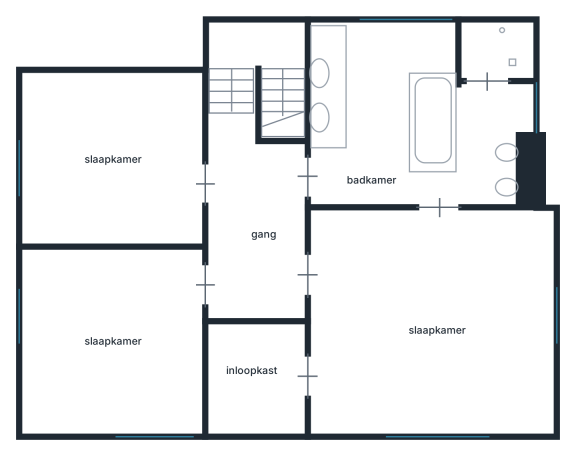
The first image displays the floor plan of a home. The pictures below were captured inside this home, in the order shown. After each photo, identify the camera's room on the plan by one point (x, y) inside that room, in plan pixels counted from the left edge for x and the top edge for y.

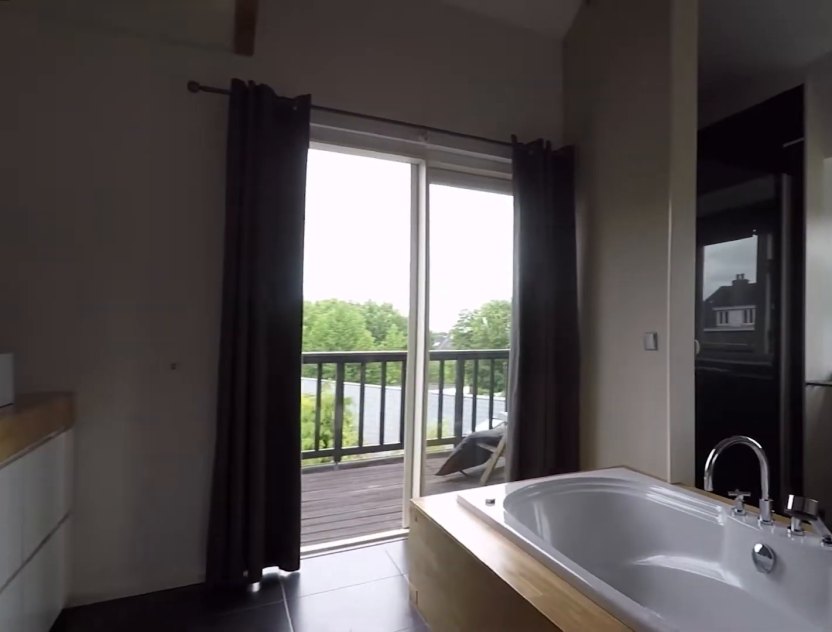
(445, 62)
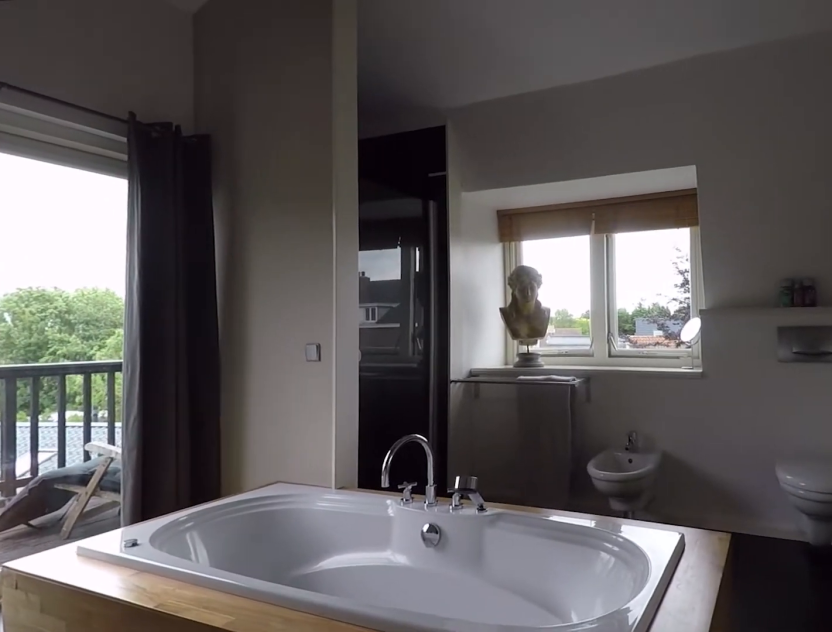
(445, 62)
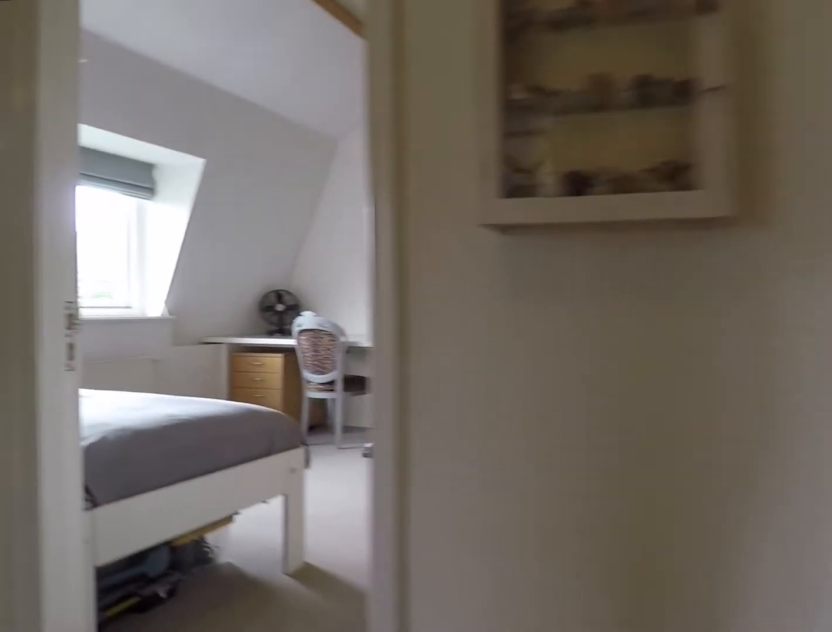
(255, 224)
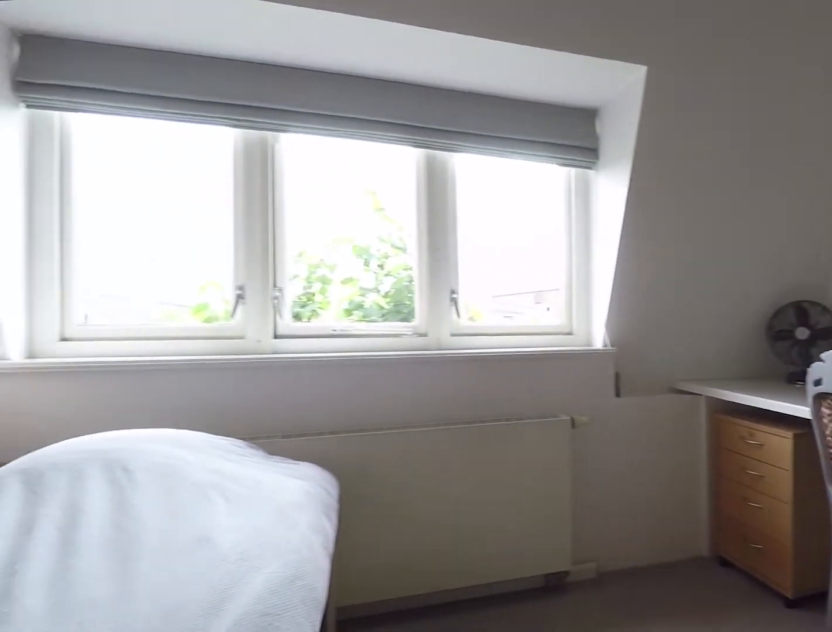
(113, 339)
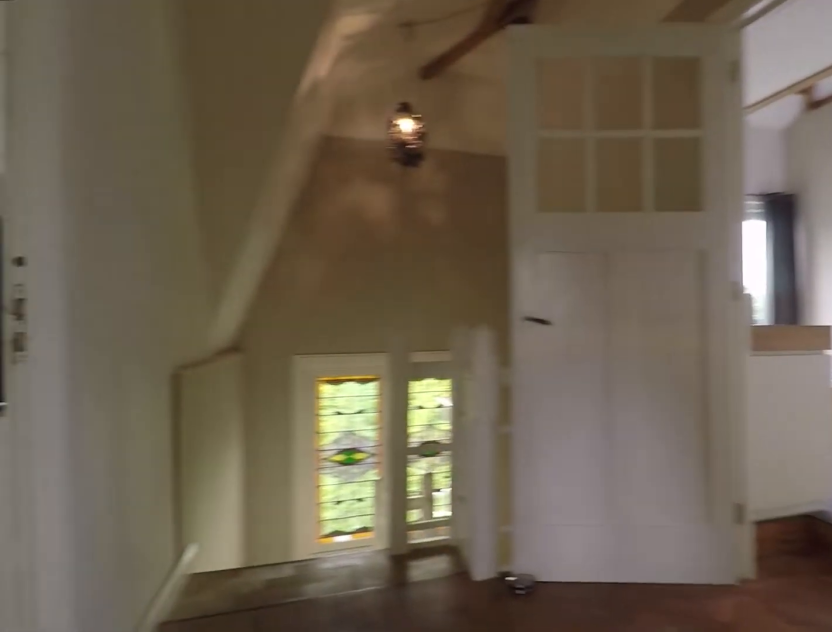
(255, 224)
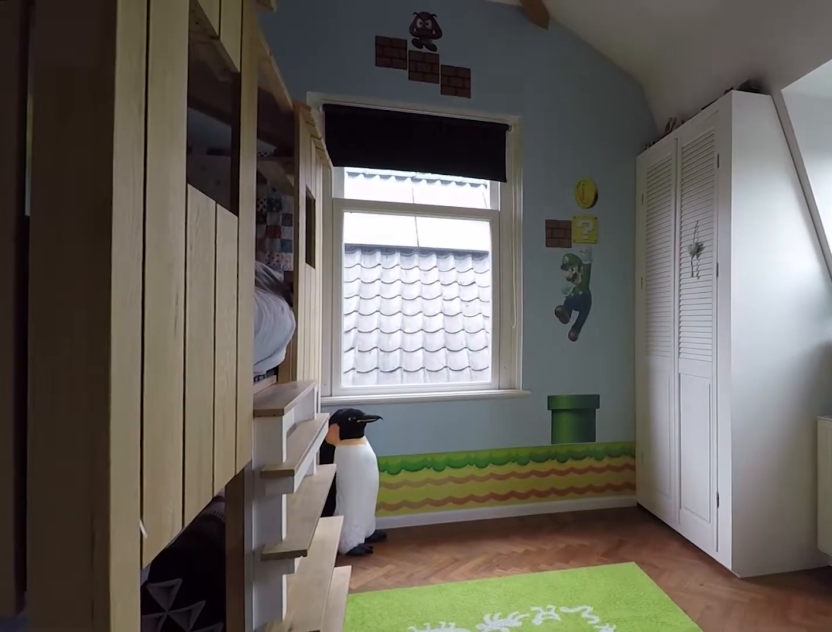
(113, 163)
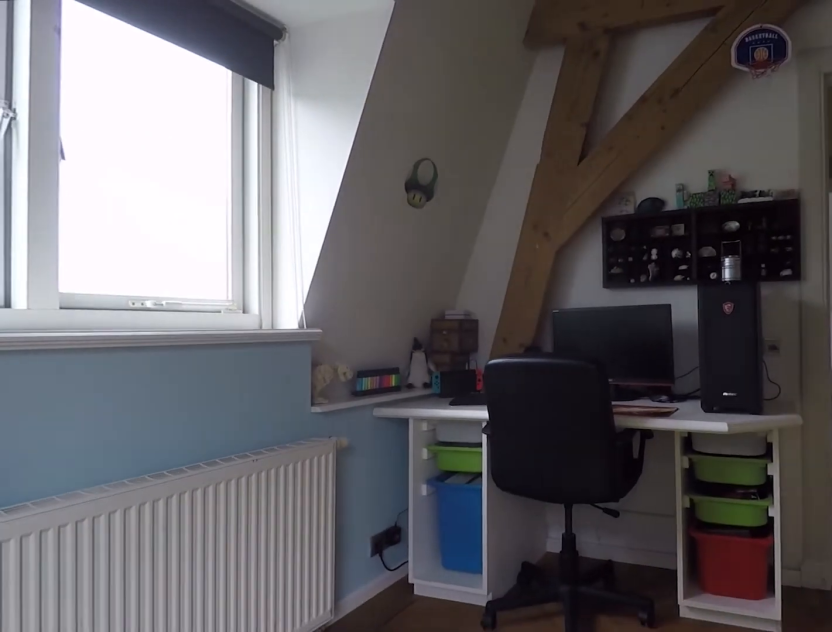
(113, 163)
